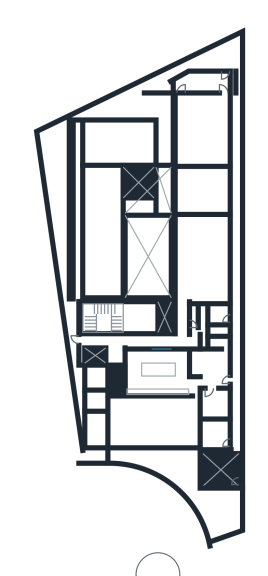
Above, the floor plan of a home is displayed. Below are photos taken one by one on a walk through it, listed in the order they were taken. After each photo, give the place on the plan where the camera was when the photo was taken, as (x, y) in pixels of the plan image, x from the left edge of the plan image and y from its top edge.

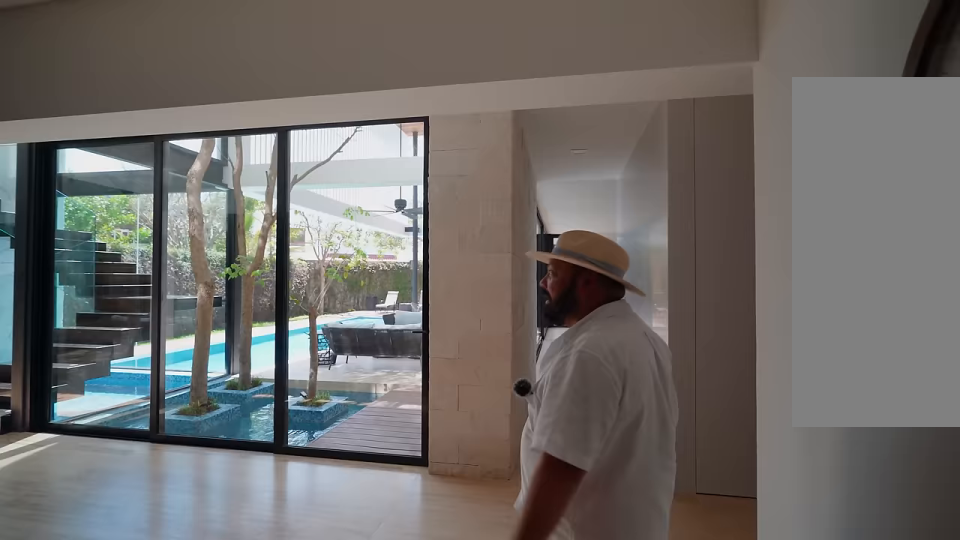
(182, 353)
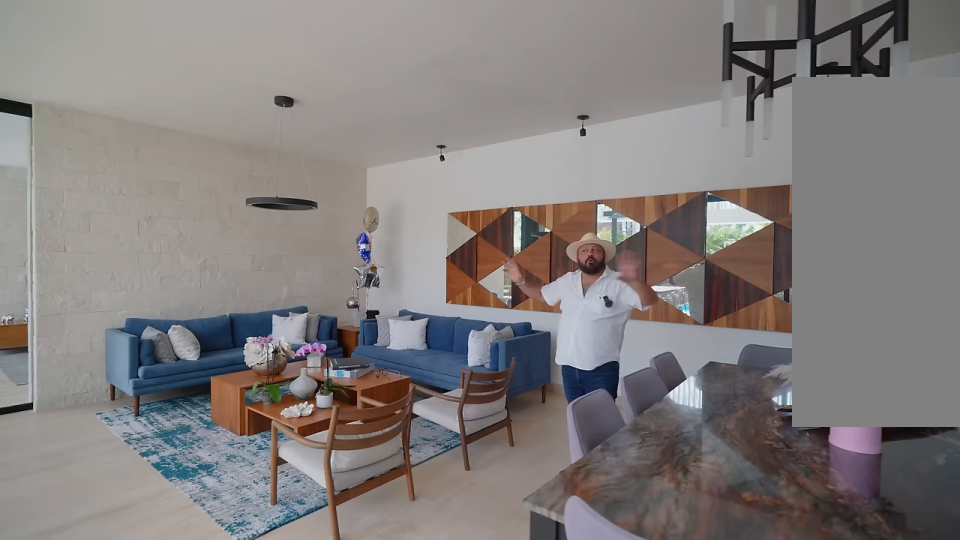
(184, 270)
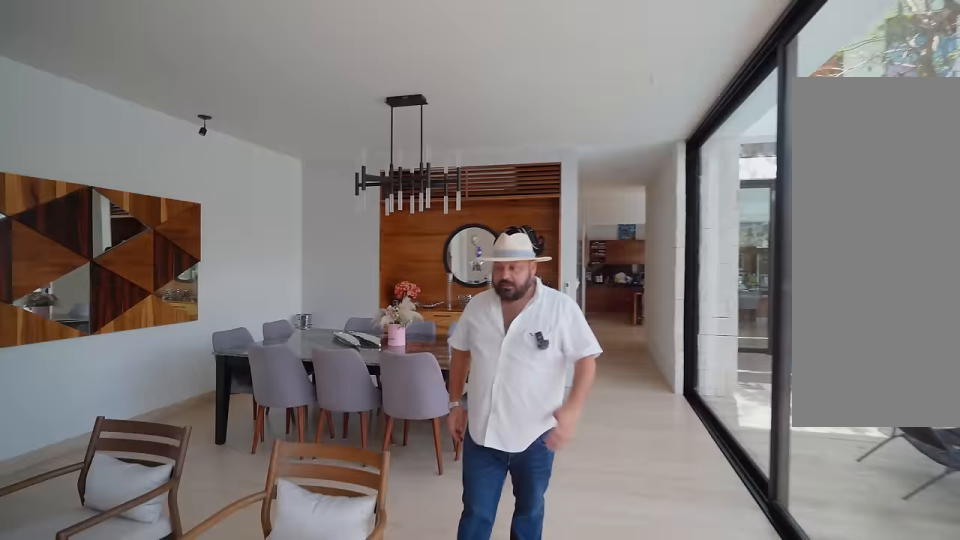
(184, 271)
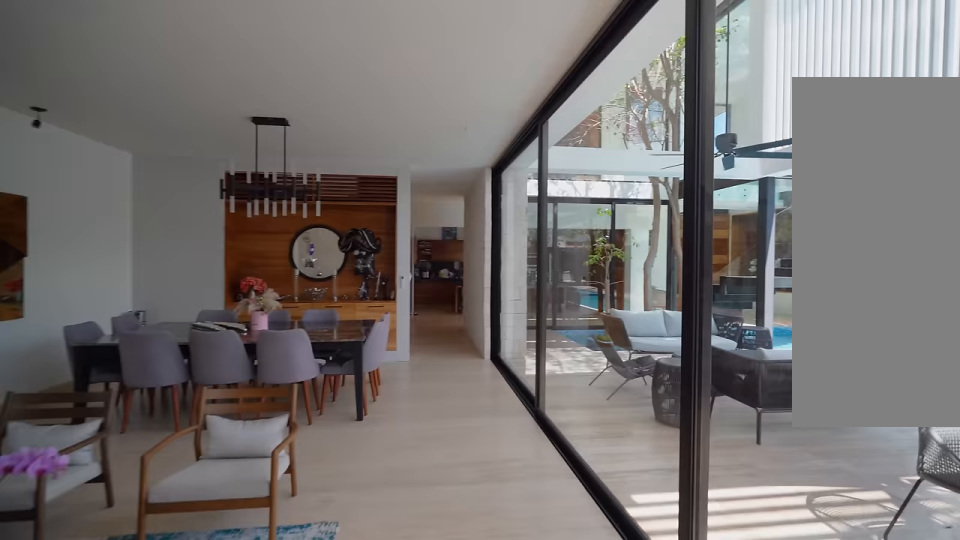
(182, 226)
